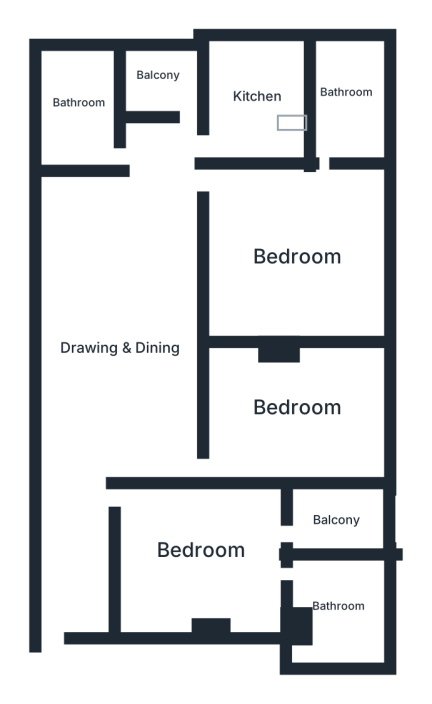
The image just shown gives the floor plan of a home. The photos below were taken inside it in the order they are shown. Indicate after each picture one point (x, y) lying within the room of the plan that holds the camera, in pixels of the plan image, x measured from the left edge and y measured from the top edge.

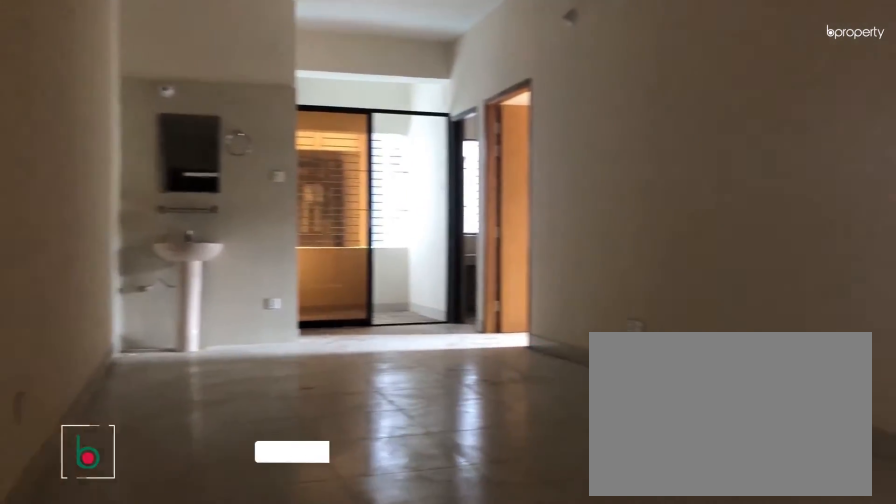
(119, 365)
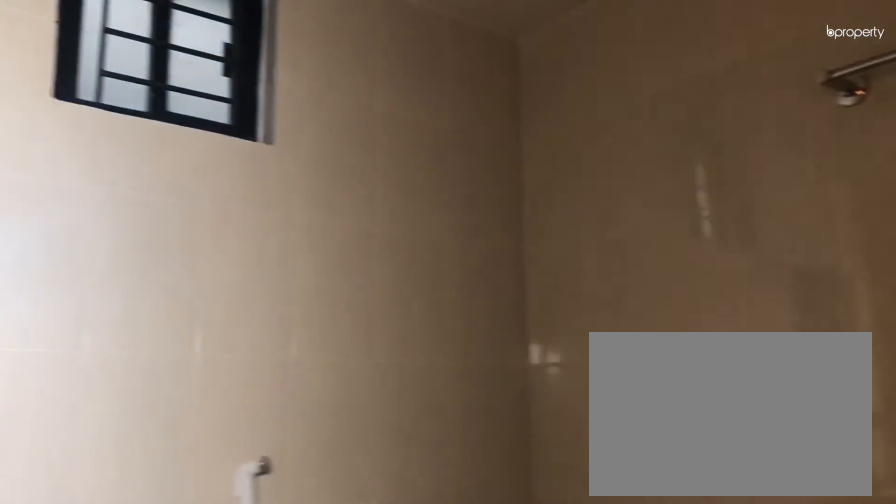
(340, 609)
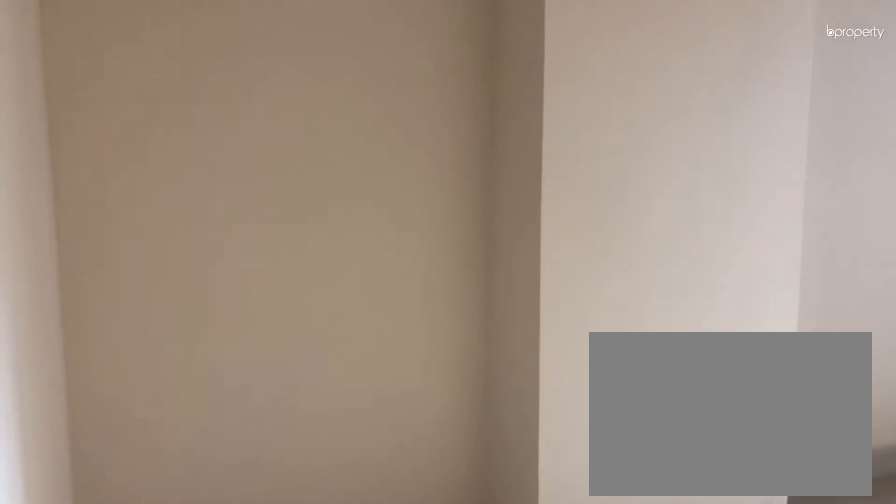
(299, 406)
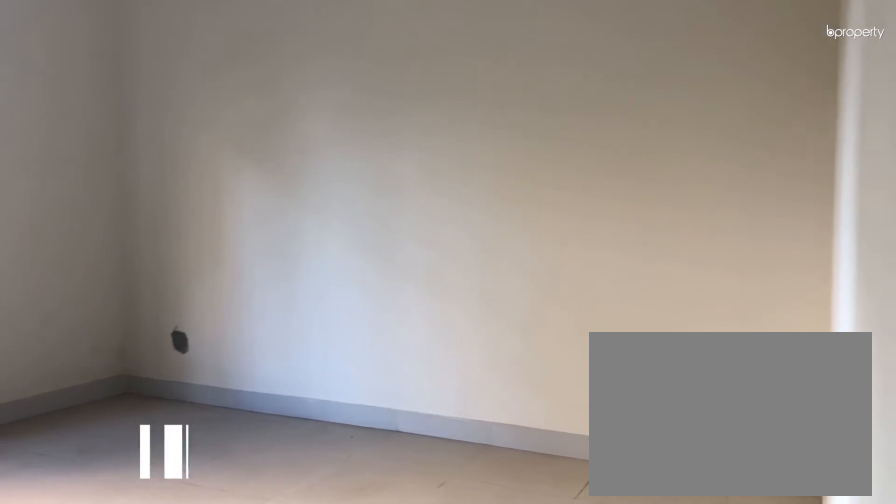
(301, 253)
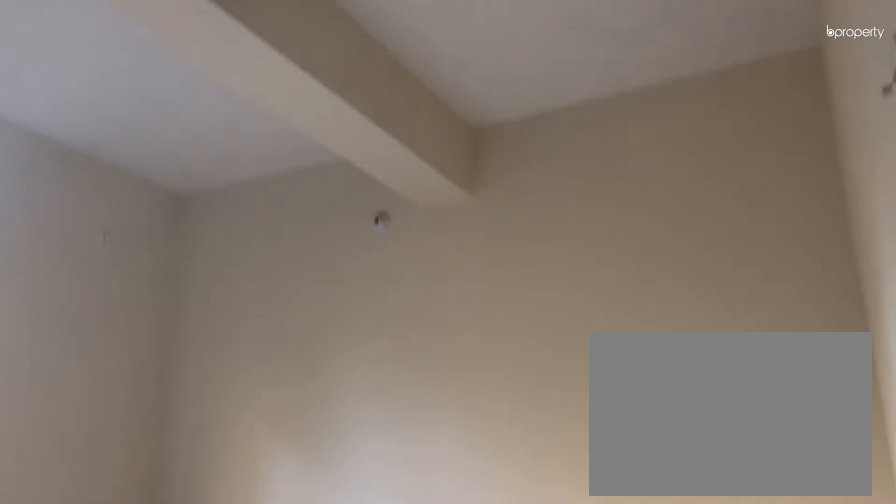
(301, 253)
